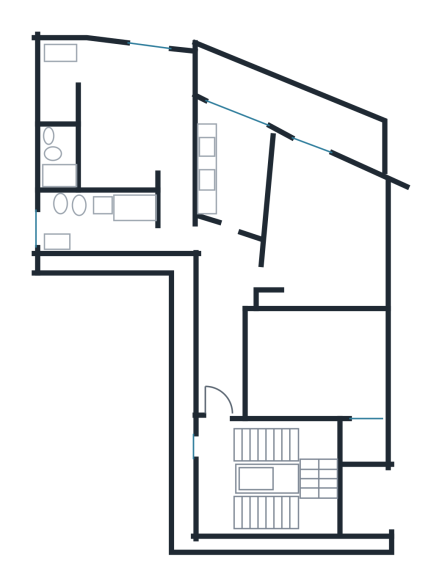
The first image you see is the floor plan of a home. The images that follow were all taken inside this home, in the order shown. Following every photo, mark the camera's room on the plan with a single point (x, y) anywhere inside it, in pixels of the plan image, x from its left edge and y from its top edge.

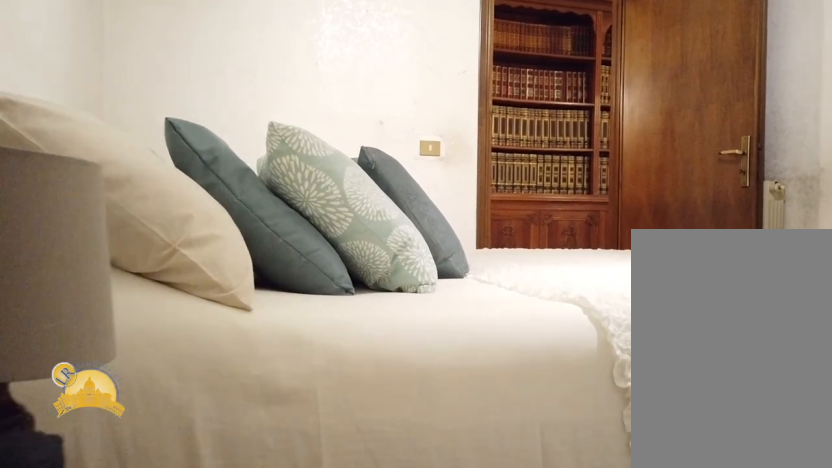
(313, 364)
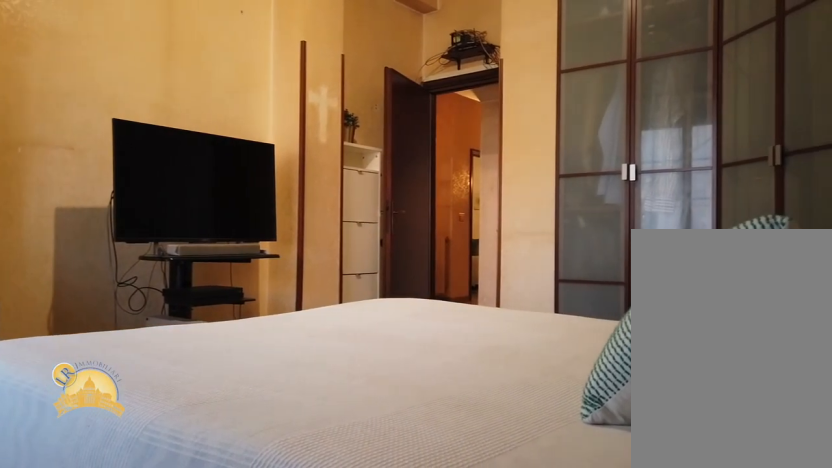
(135, 127)
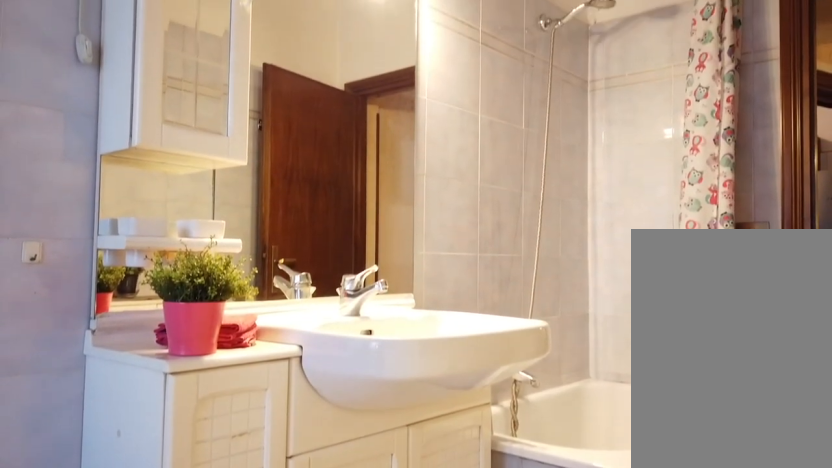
(98, 220)
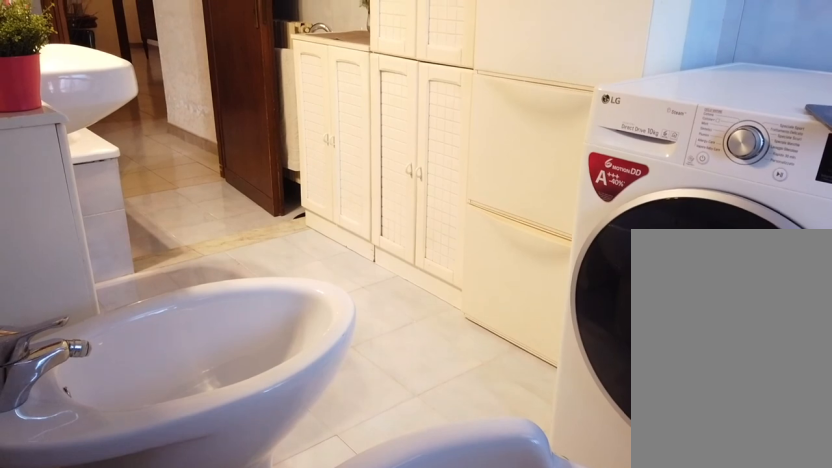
(98, 220)
